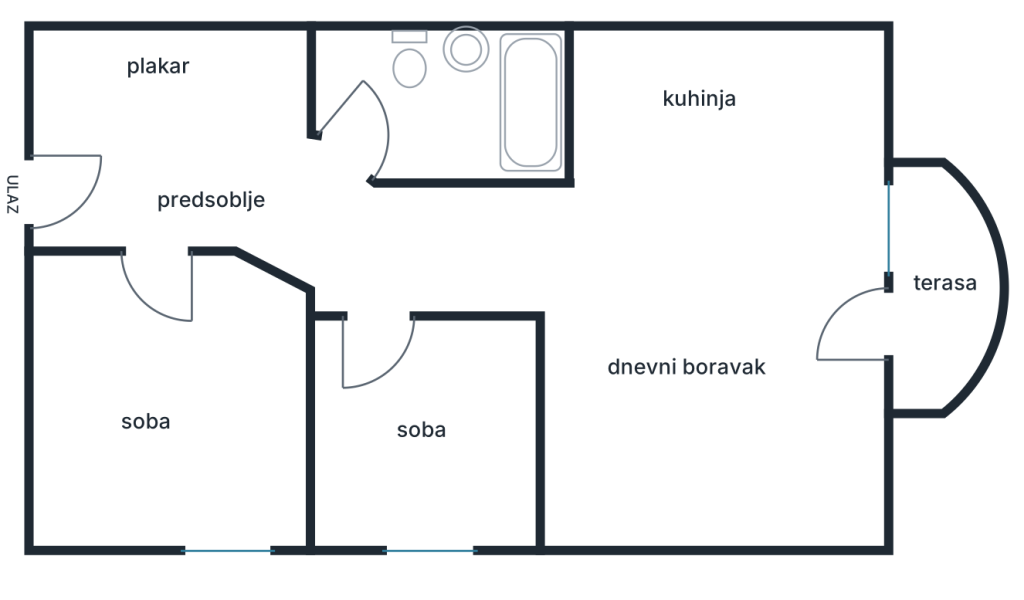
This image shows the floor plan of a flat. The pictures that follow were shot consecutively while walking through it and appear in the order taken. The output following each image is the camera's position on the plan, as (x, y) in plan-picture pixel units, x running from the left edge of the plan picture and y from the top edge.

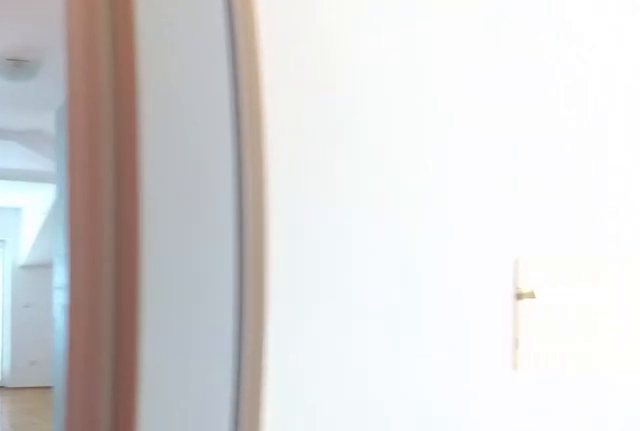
(139, 183)
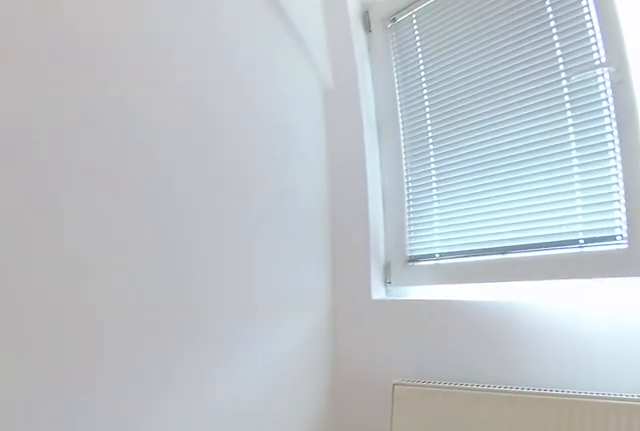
(242, 371)
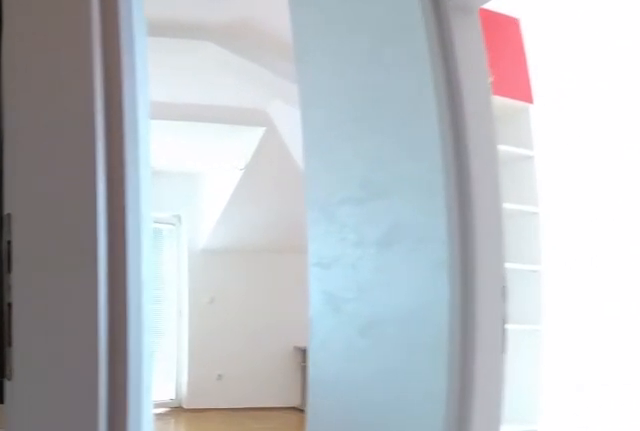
(298, 180)
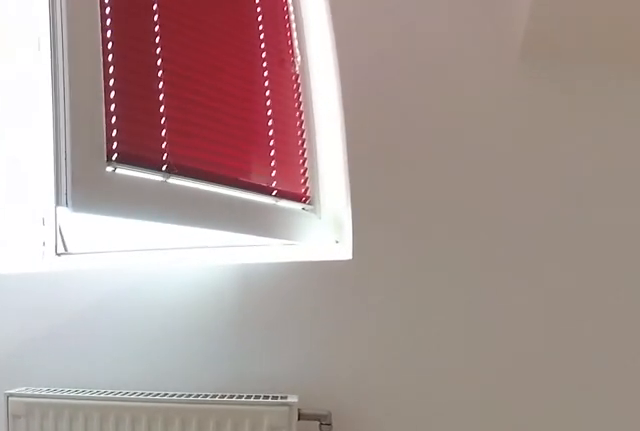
(372, 437)
